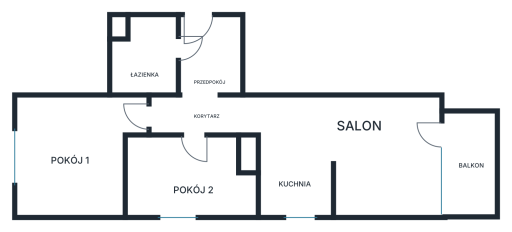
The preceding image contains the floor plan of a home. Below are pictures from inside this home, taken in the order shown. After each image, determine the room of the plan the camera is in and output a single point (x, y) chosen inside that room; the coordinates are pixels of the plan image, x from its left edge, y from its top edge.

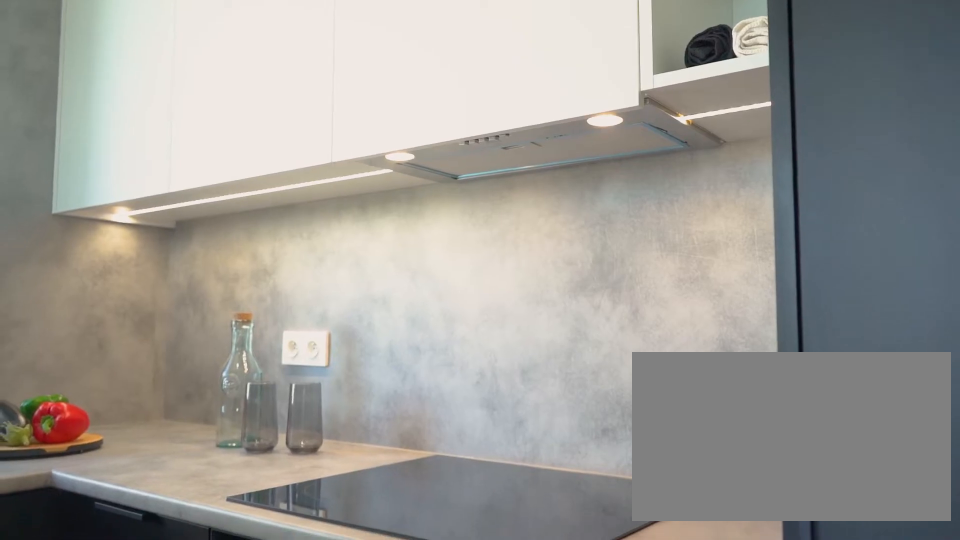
(296, 175)
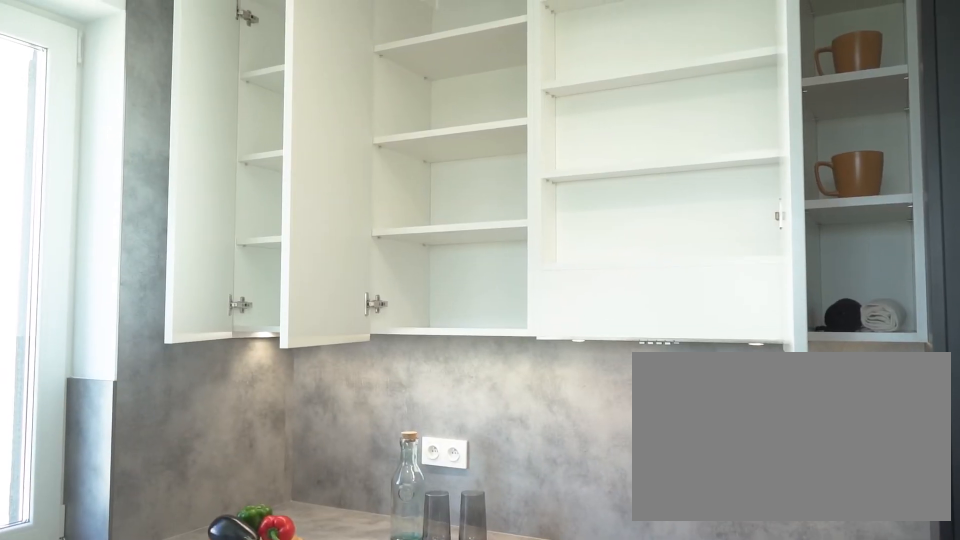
(296, 174)
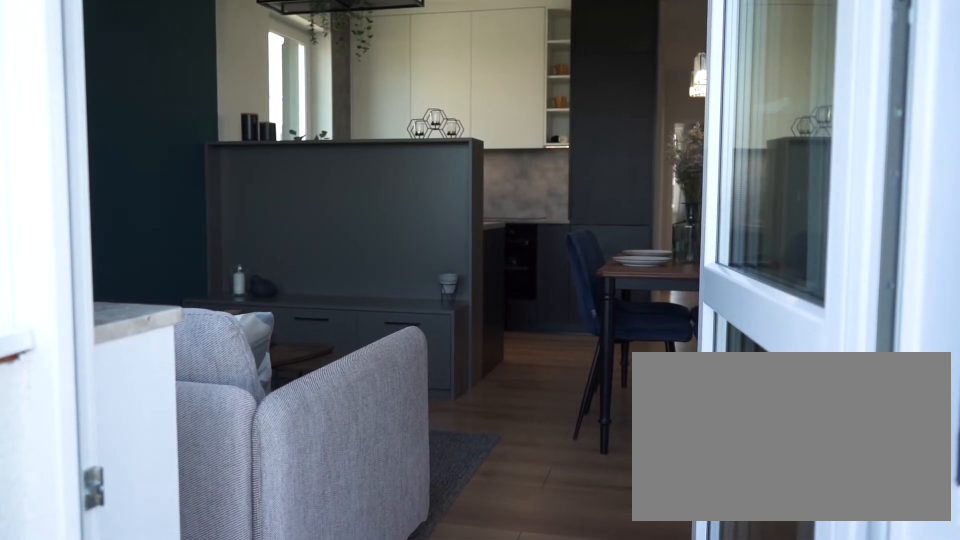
(355, 153)
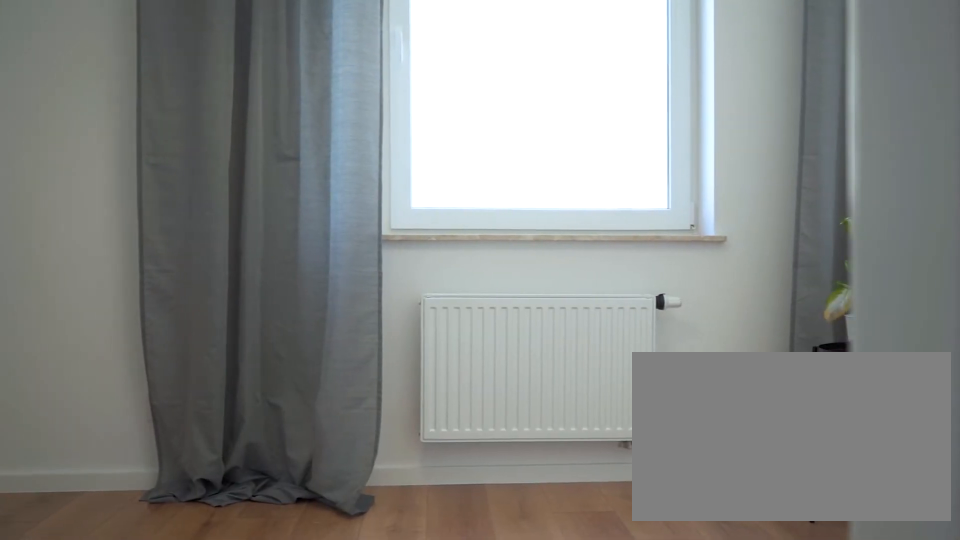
(210, 184)
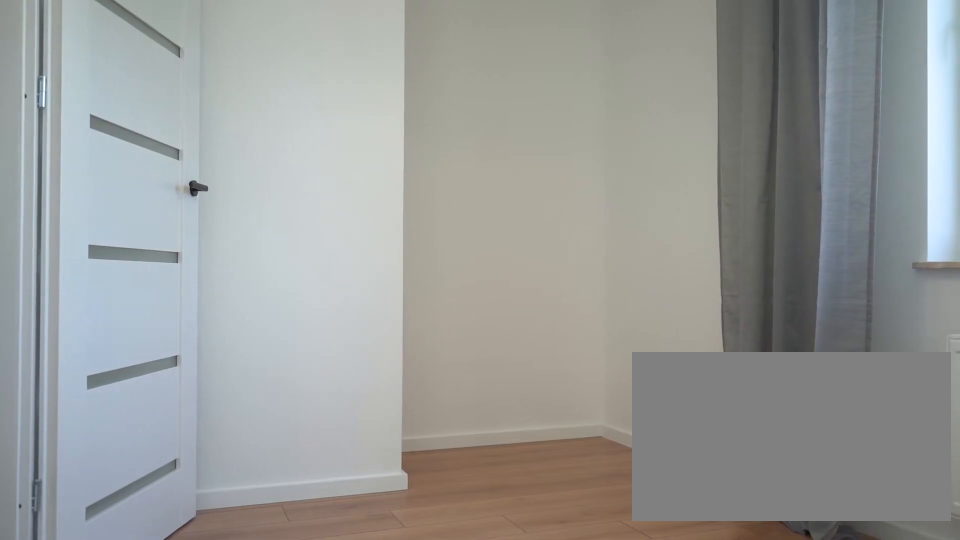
(196, 178)
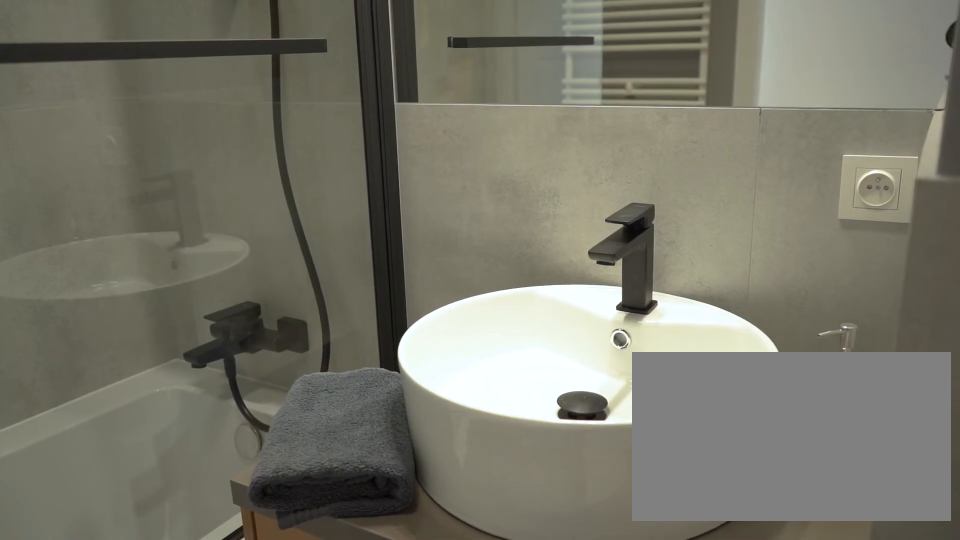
(146, 61)
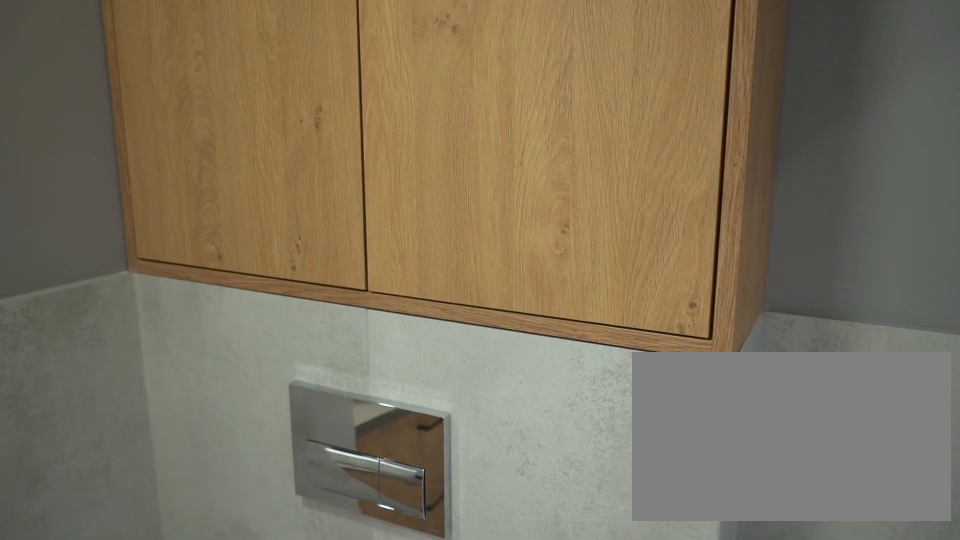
(144, 55)
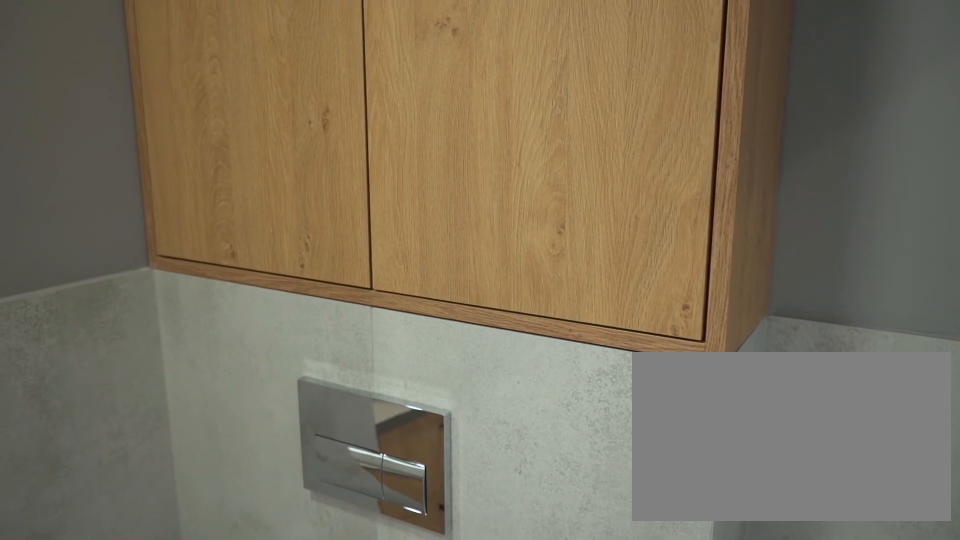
(144, 55)
